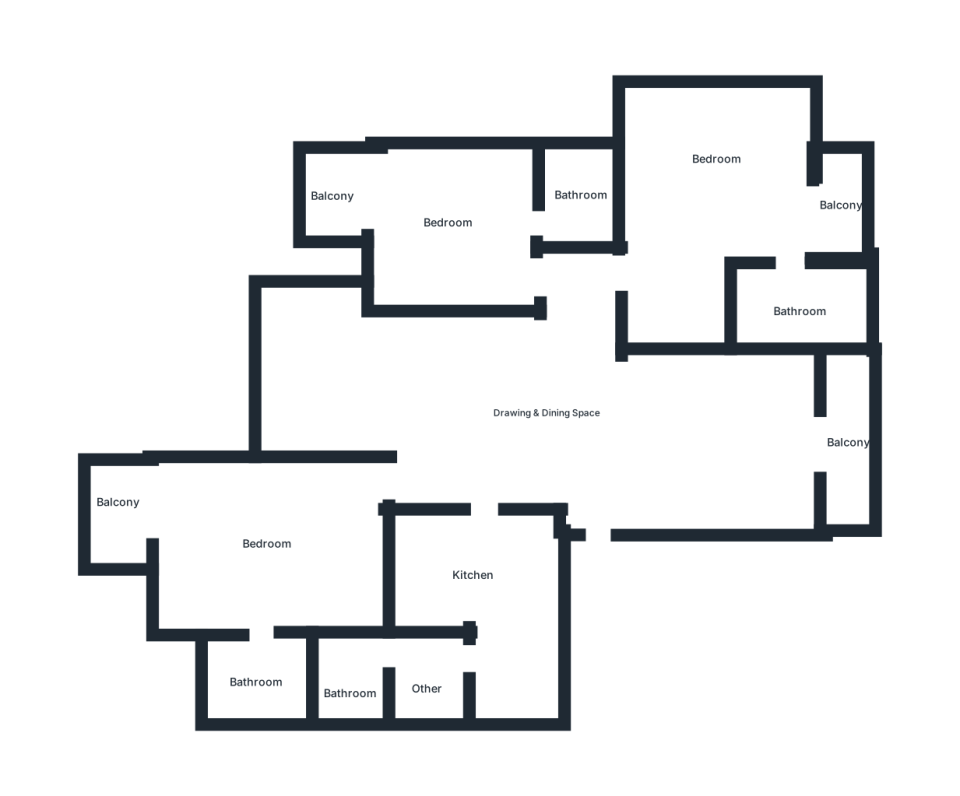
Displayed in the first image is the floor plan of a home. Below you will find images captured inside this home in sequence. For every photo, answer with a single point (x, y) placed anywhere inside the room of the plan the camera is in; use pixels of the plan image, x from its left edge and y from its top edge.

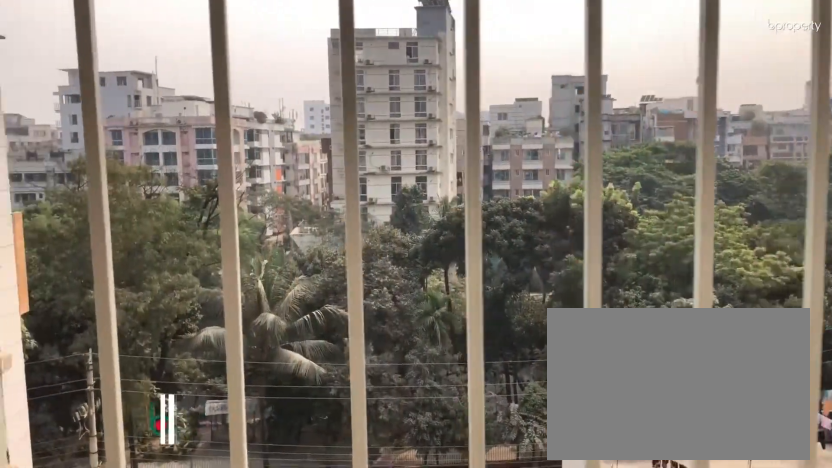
(847, 461)
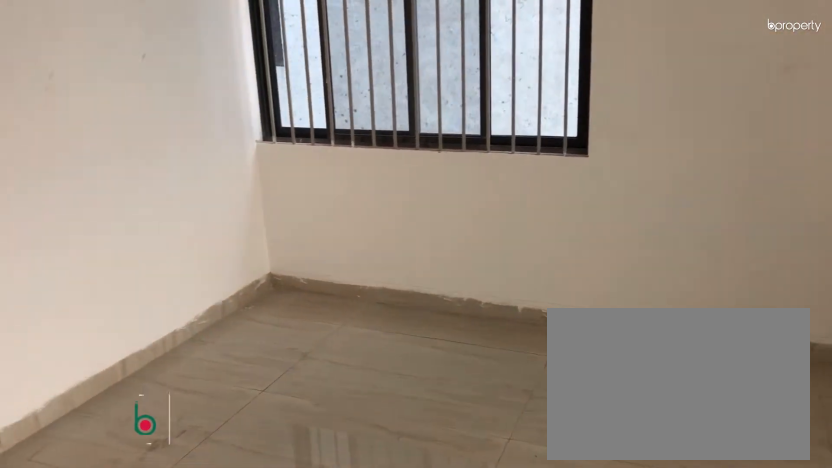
(706, 184)
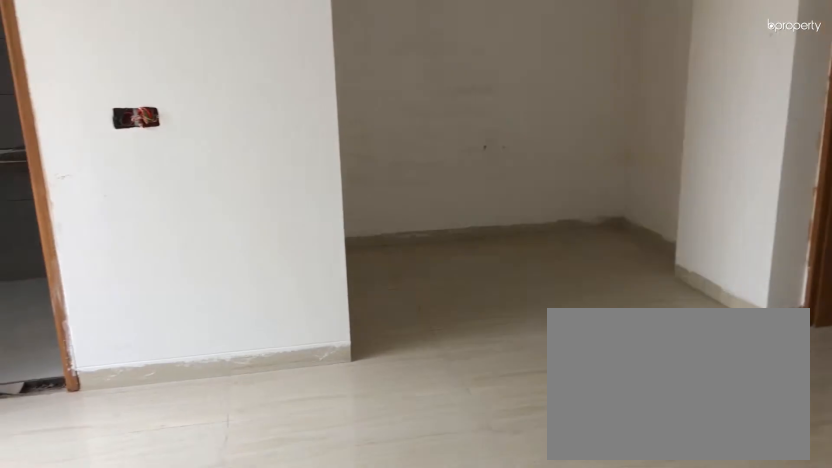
(706, 184)
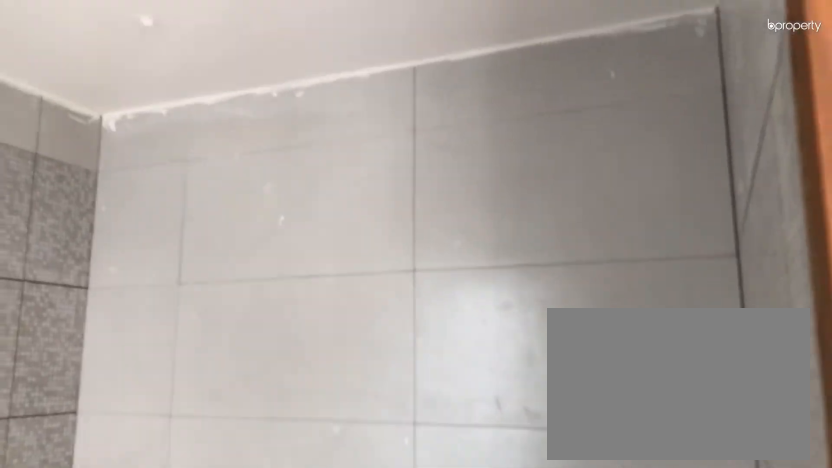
(812, 311)
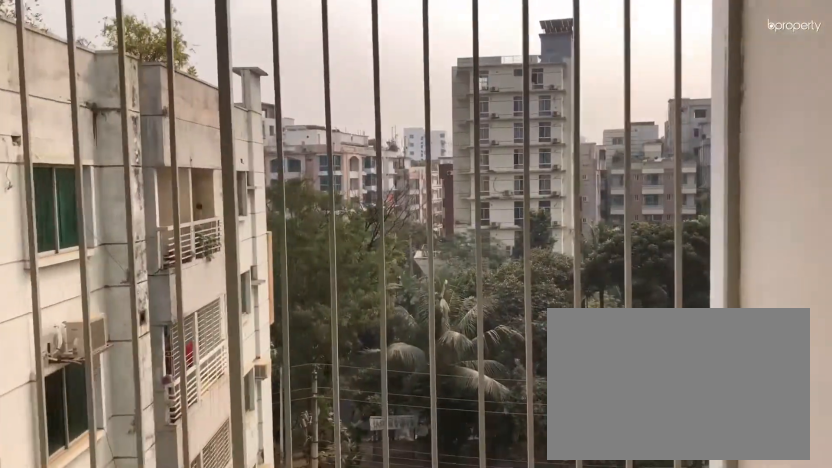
(787, 208)
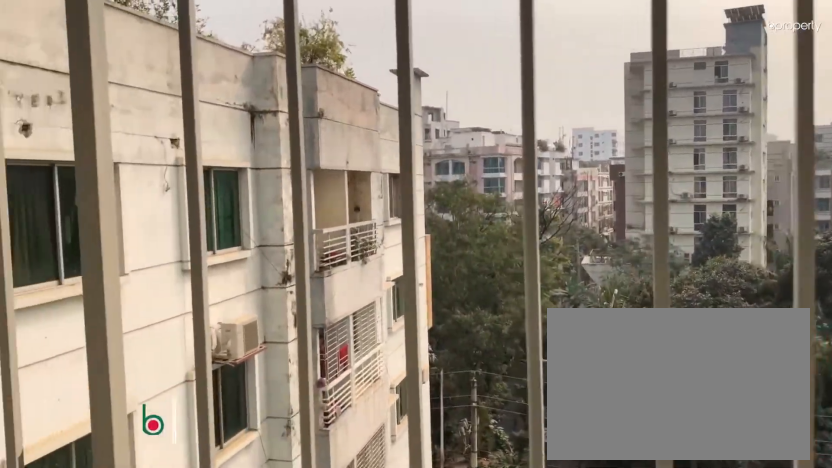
(842, 206)
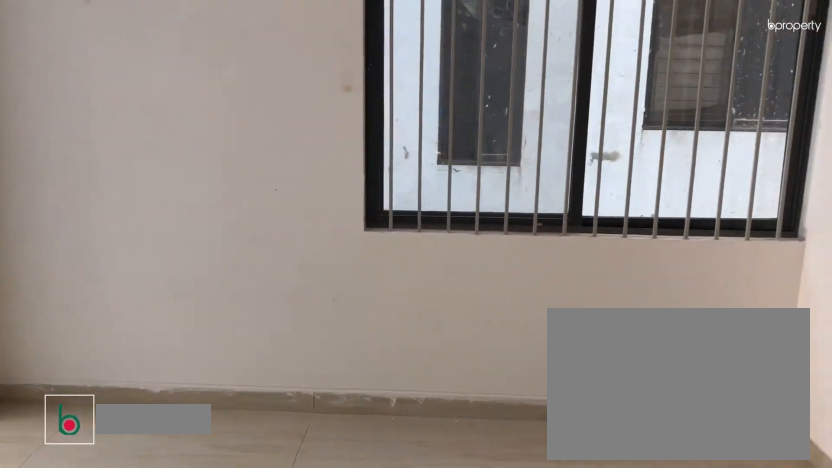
(412, 227)
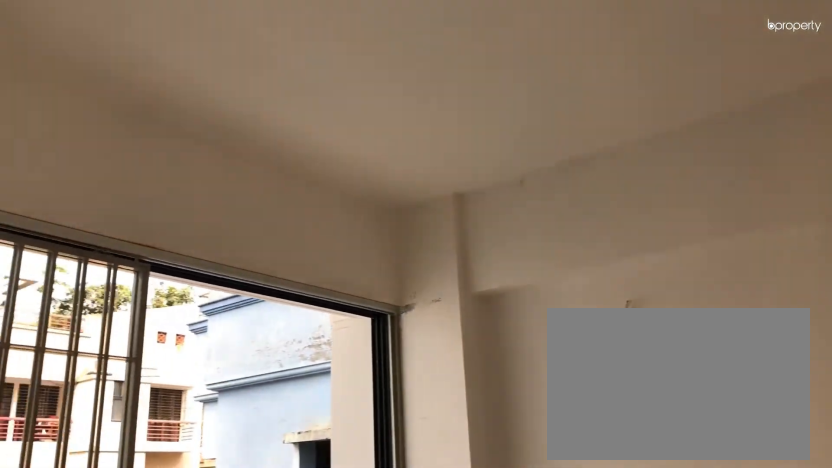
(412, 227)
